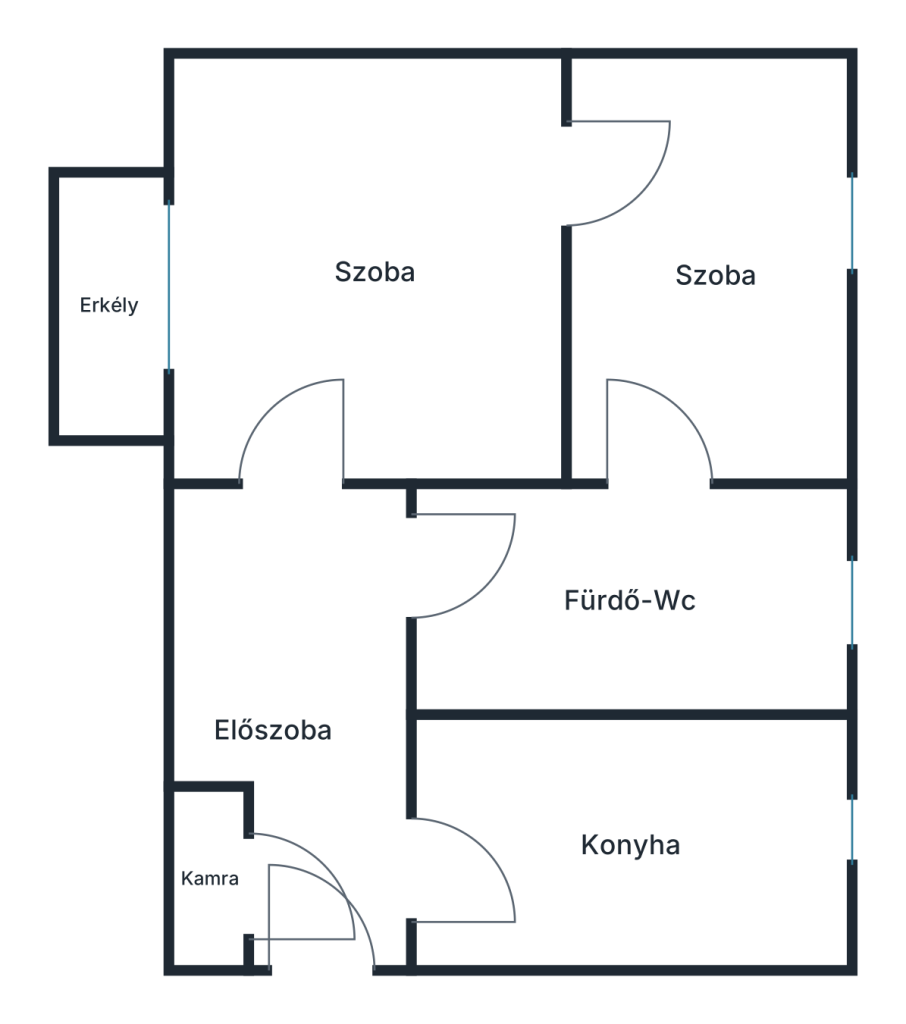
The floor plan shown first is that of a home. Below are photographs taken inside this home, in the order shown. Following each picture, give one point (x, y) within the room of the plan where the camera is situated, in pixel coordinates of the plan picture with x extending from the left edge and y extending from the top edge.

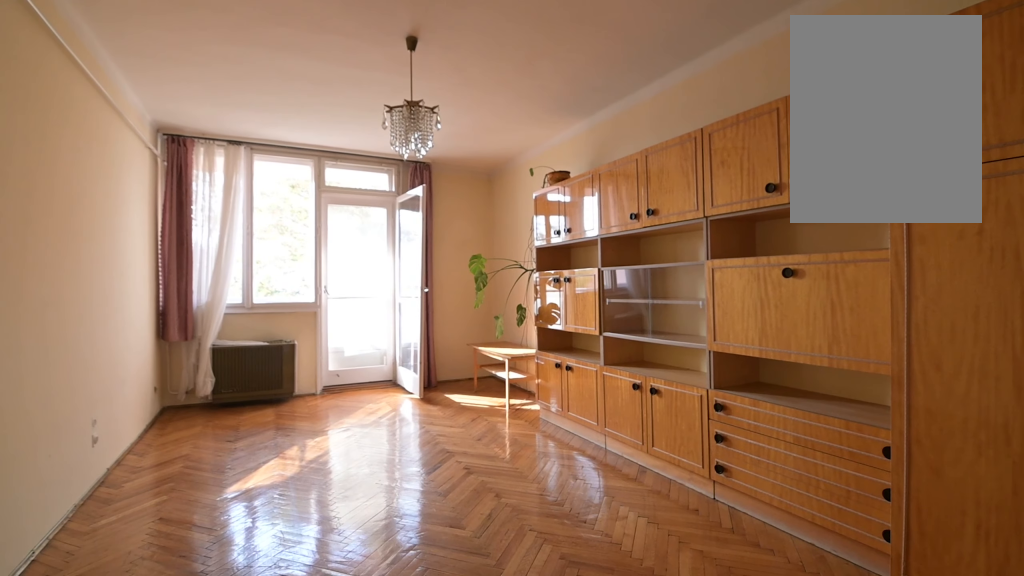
(414, 211)
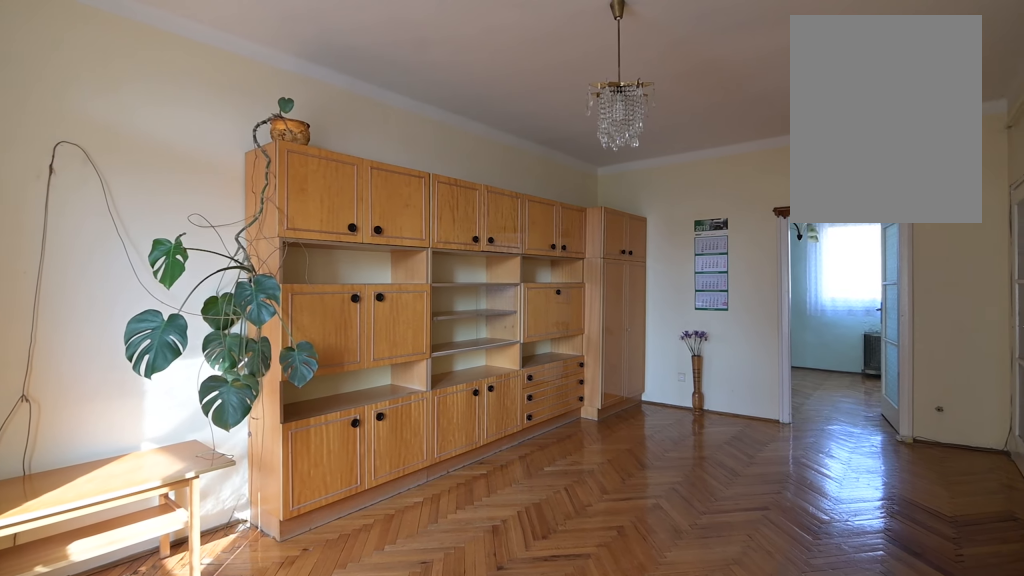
(414, 212)
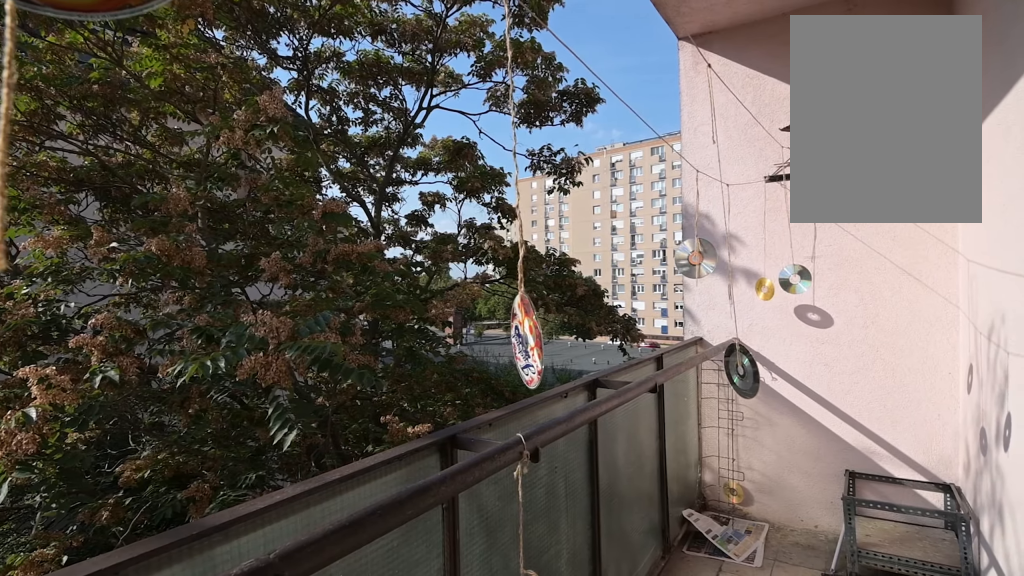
(94, 309)
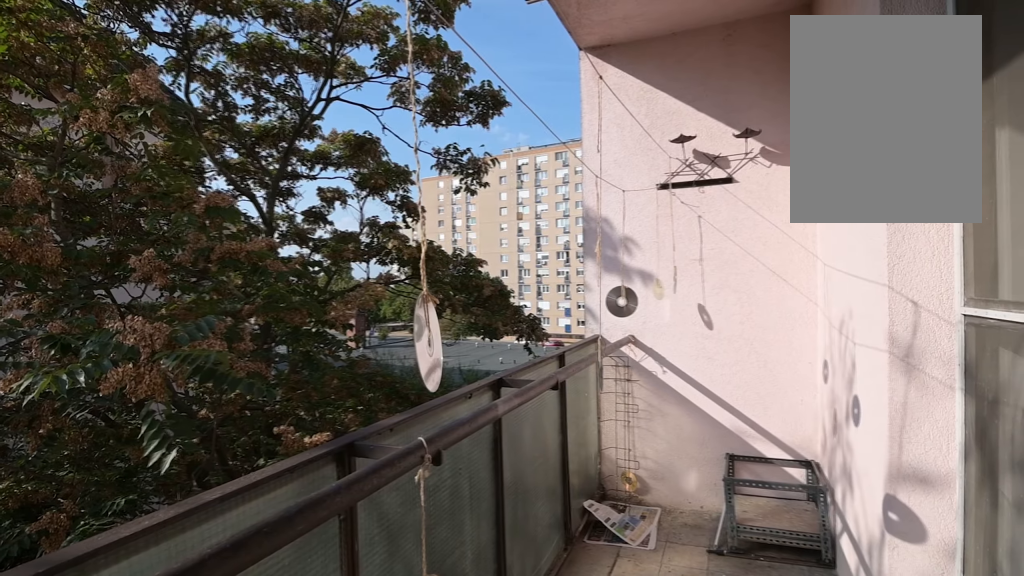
(94, 309)
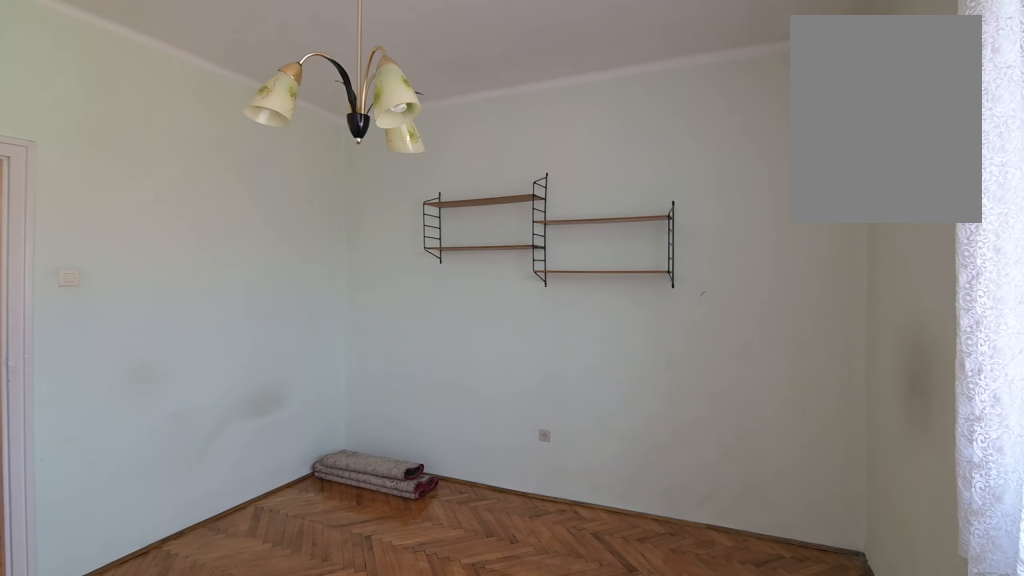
(720, 269)
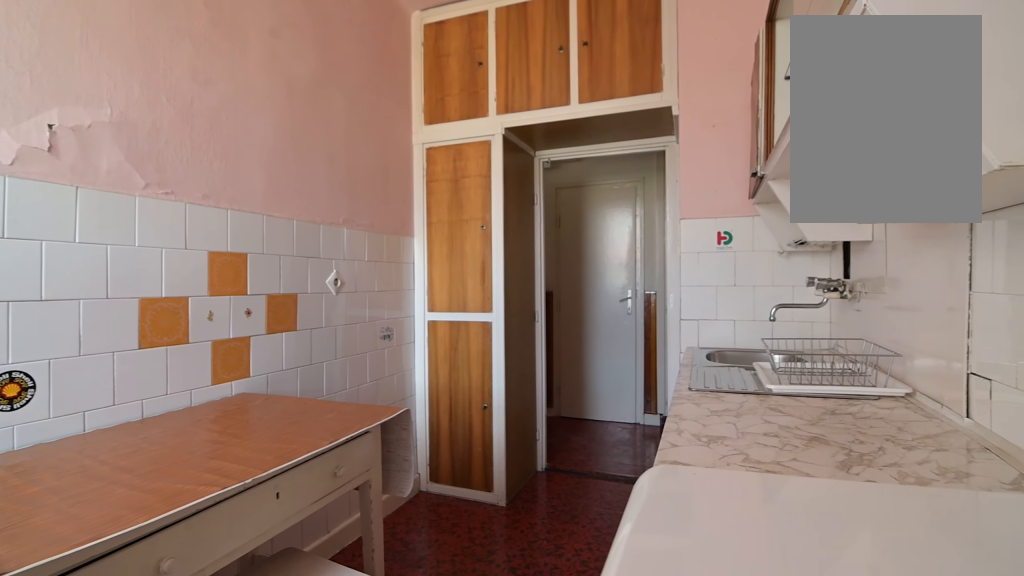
(648, 846)
